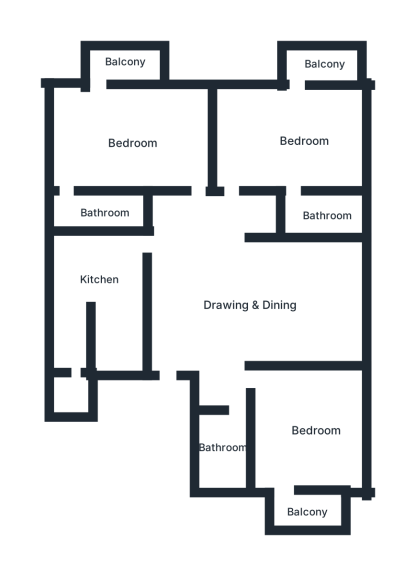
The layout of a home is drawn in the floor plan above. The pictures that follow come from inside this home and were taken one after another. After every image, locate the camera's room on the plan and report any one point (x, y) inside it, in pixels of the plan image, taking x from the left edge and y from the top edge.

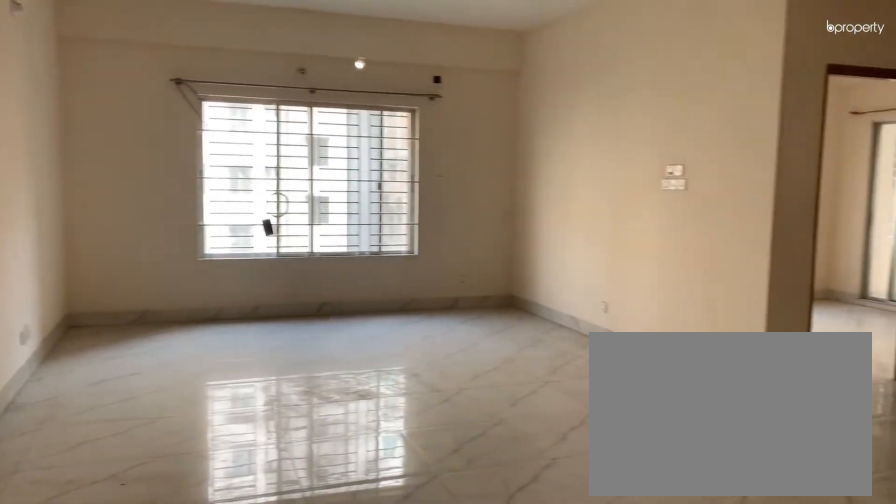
(249, 299)
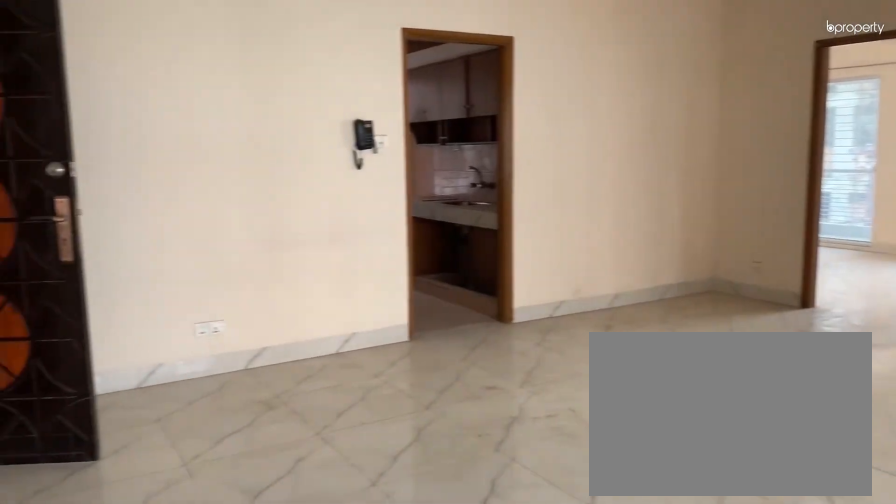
(252, 299)
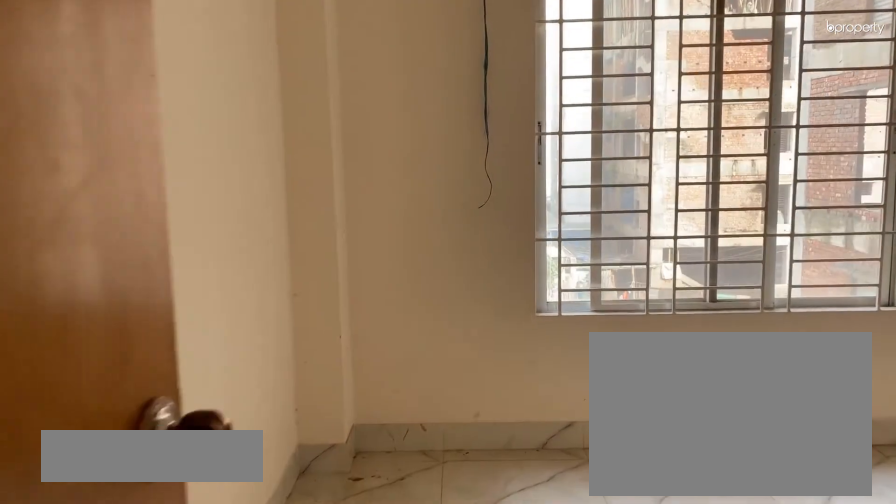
(307, 438)
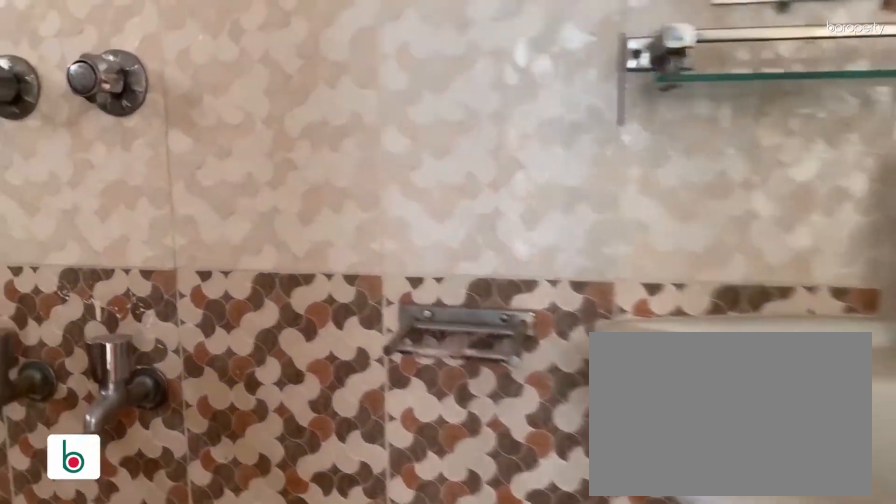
(325, 215)
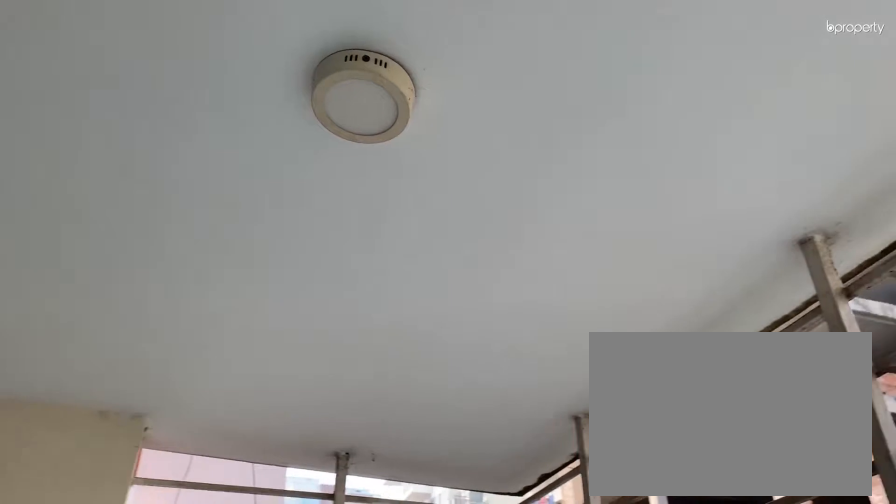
(319, 68)
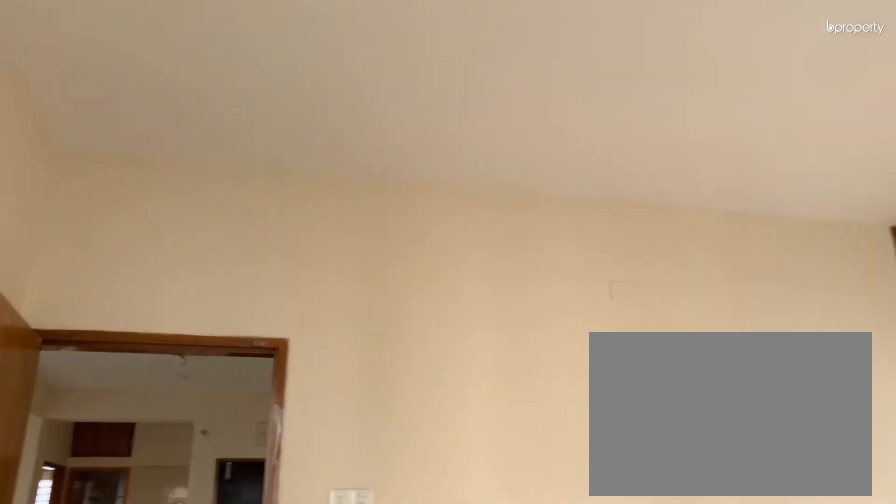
(132, 131)
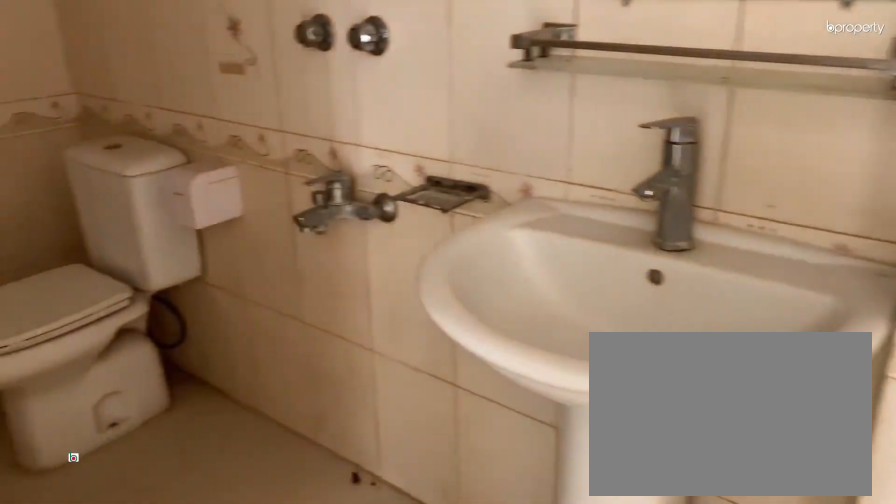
(114, 215)
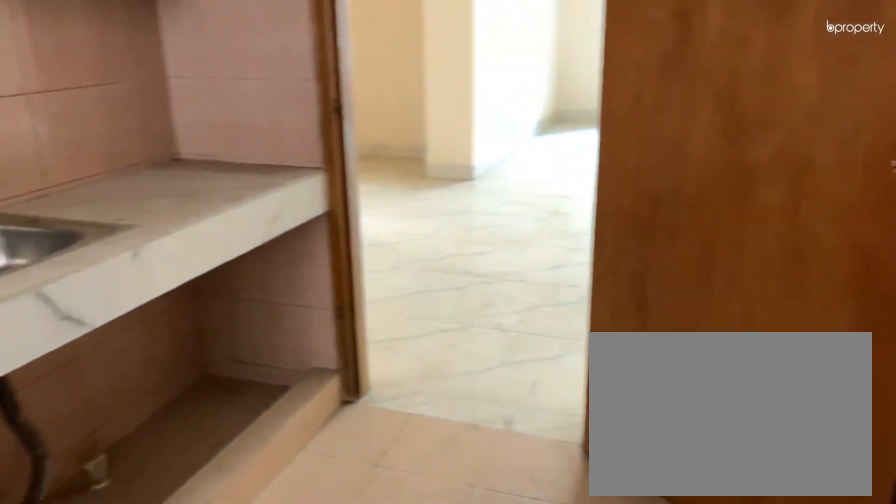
(90, 269)
